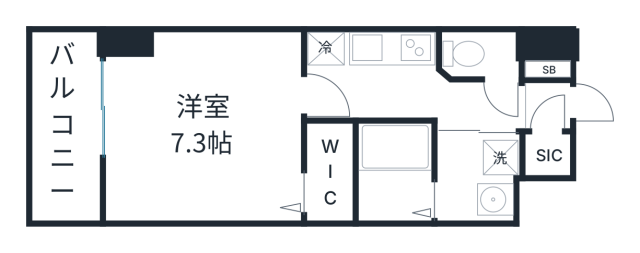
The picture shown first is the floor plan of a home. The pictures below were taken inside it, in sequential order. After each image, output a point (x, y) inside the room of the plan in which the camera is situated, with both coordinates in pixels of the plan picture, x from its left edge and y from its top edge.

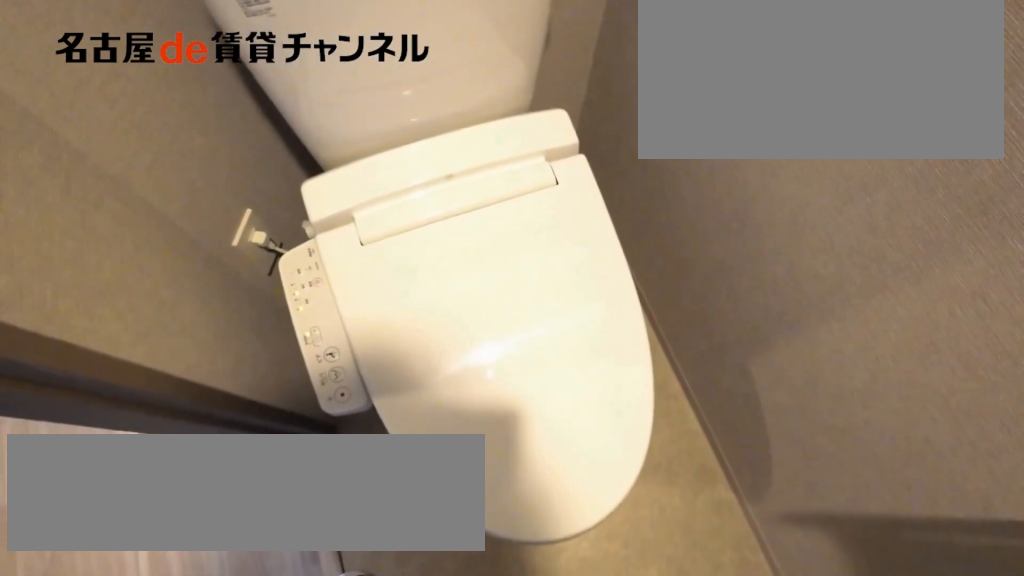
(479, 54)
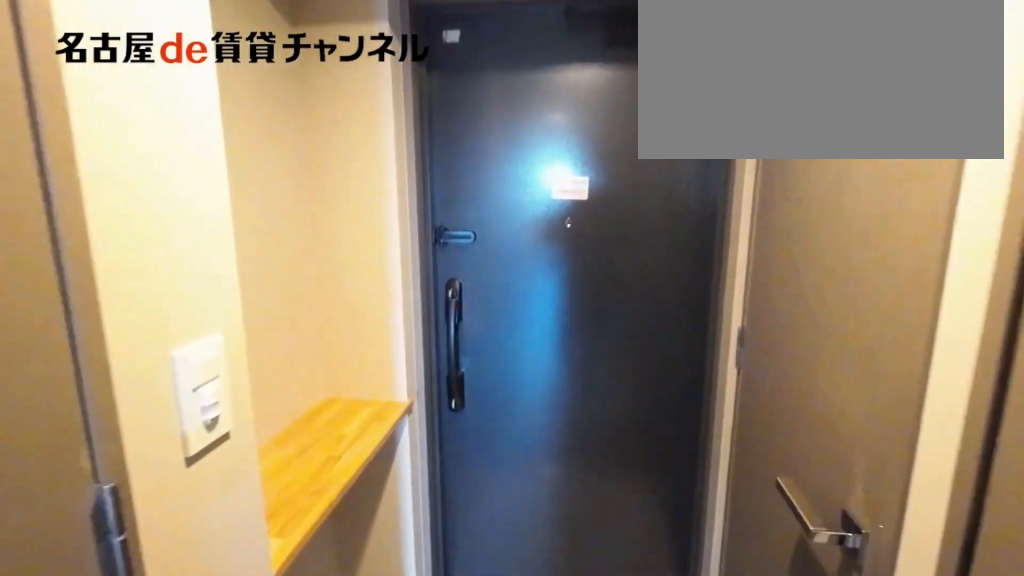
(412, 97)
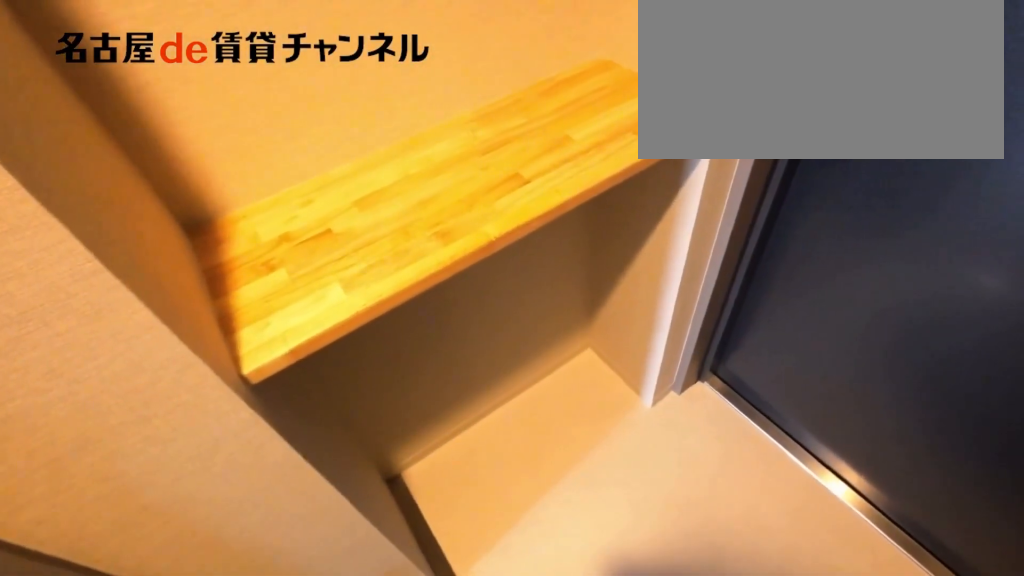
(547, 94)
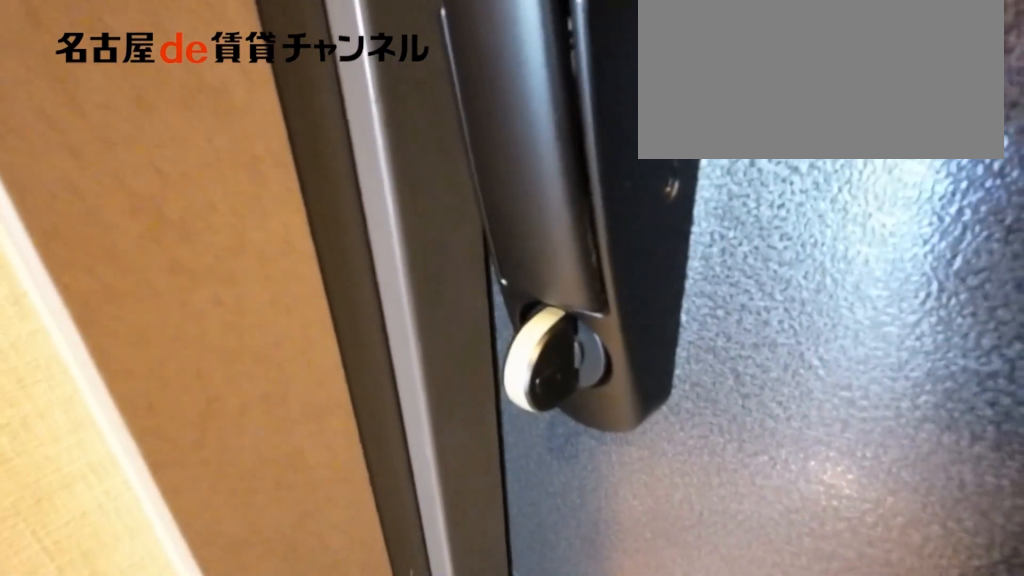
(547, 94)
